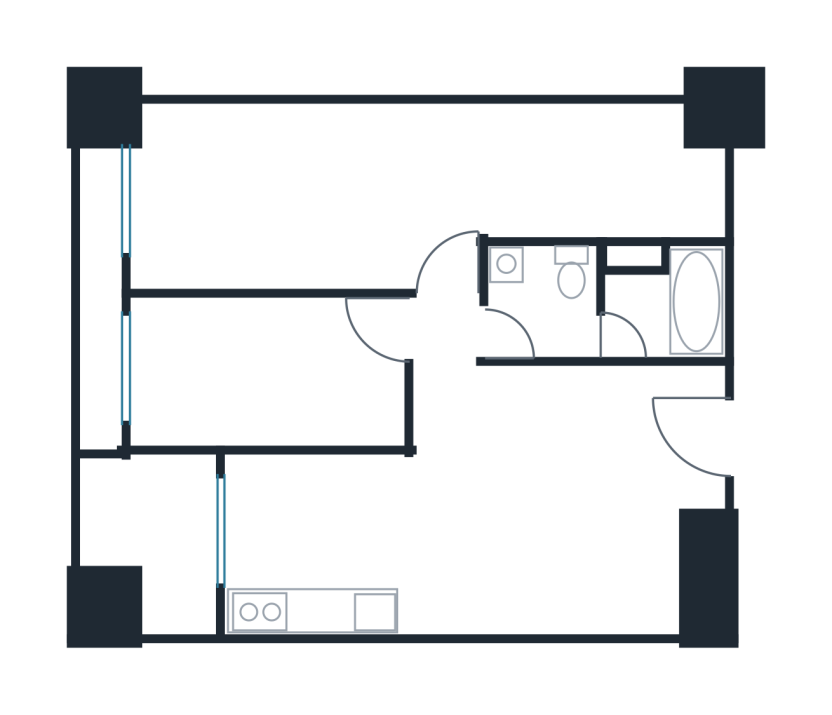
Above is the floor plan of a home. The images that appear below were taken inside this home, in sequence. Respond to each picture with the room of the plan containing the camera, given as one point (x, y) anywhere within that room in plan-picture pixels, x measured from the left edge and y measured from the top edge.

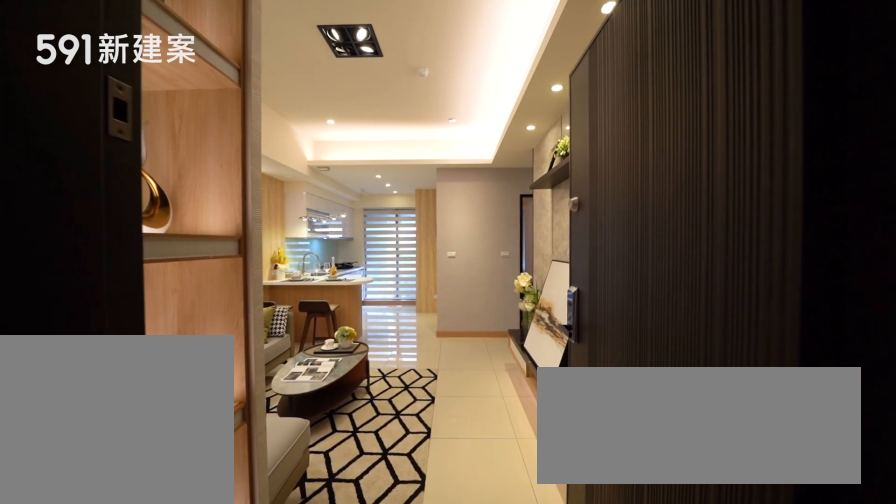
(687, 434)
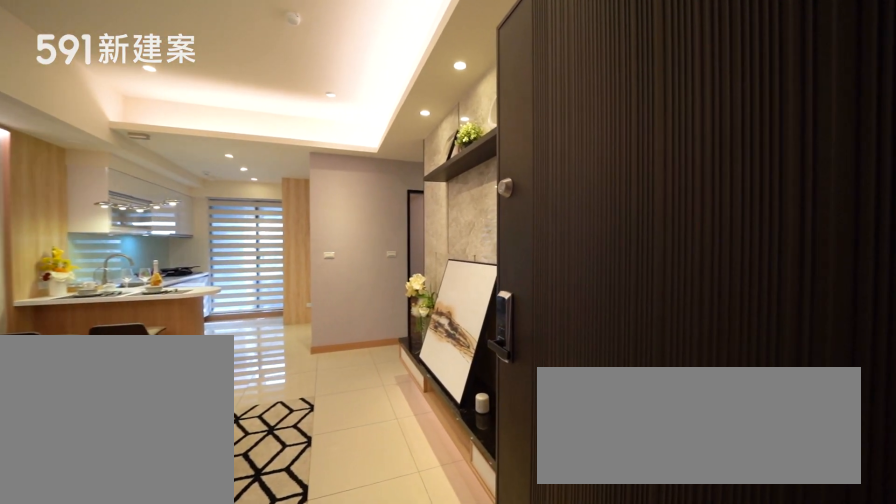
(687, 434)
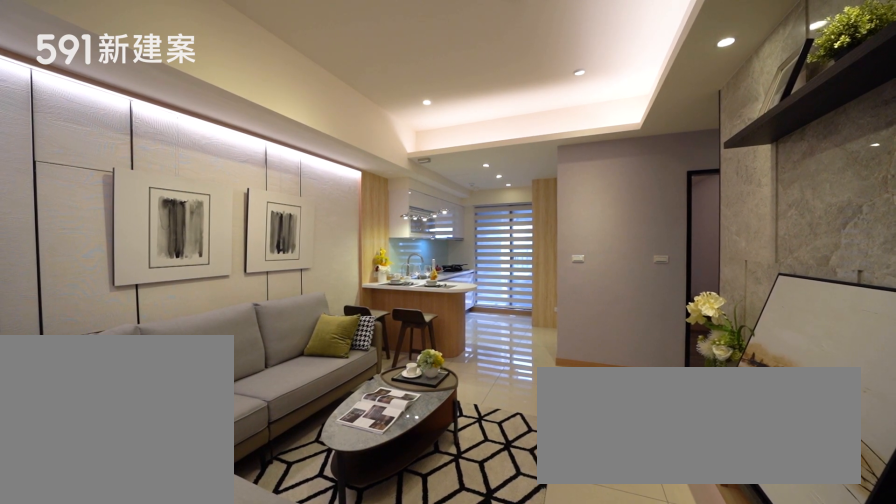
(582, 501)
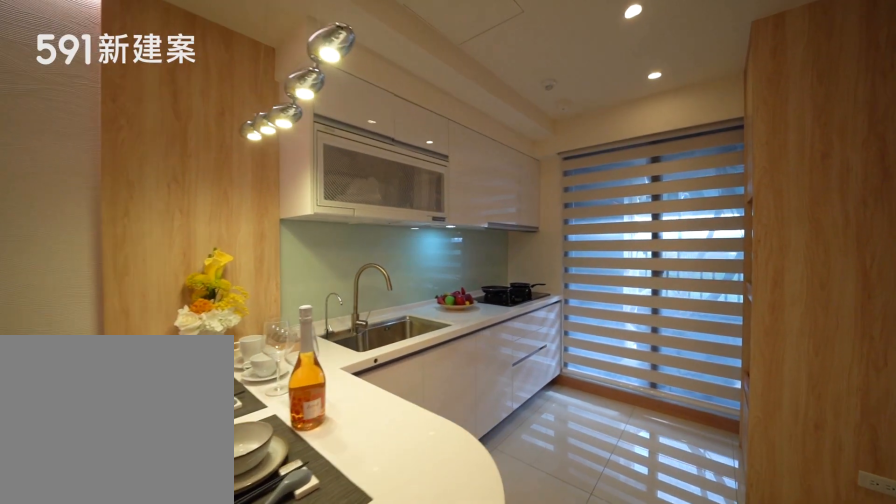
(334, 546)
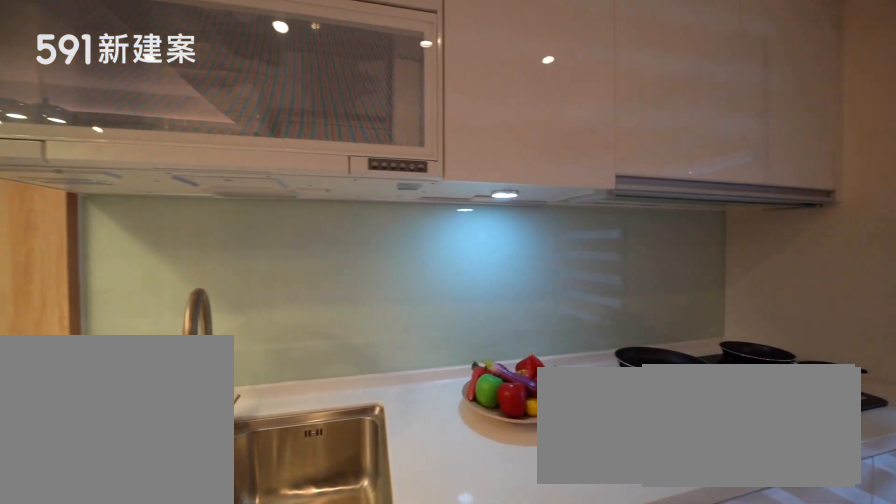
(334, 546)
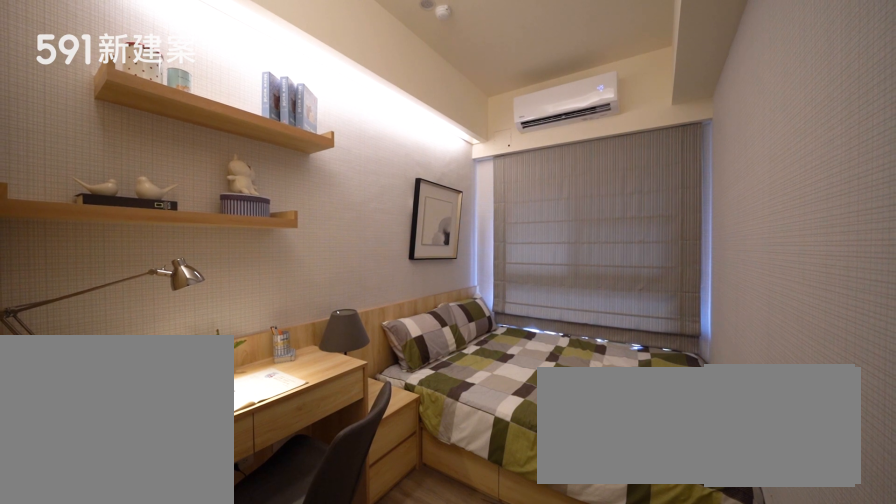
(266, 371)
